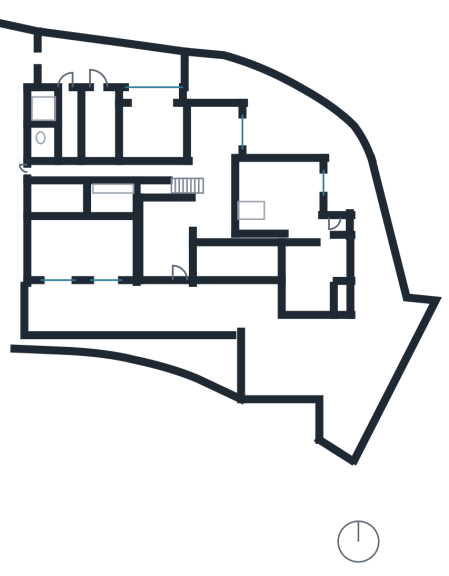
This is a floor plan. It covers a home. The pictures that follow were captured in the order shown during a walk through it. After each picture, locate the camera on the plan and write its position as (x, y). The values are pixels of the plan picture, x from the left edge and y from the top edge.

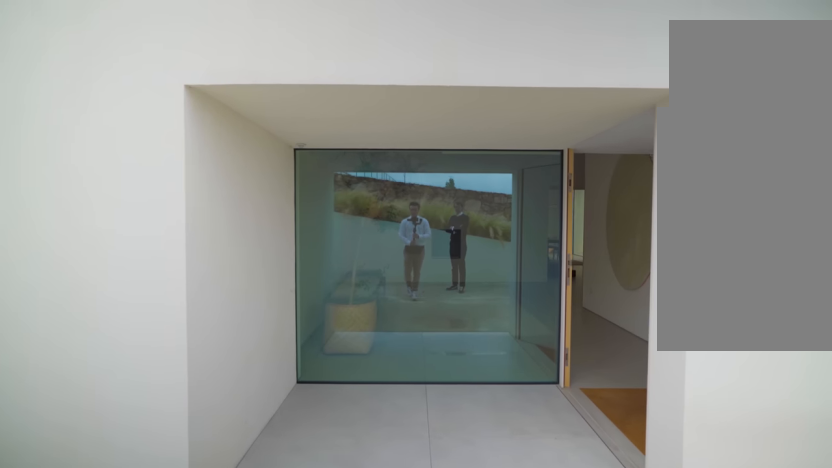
(150, 311)
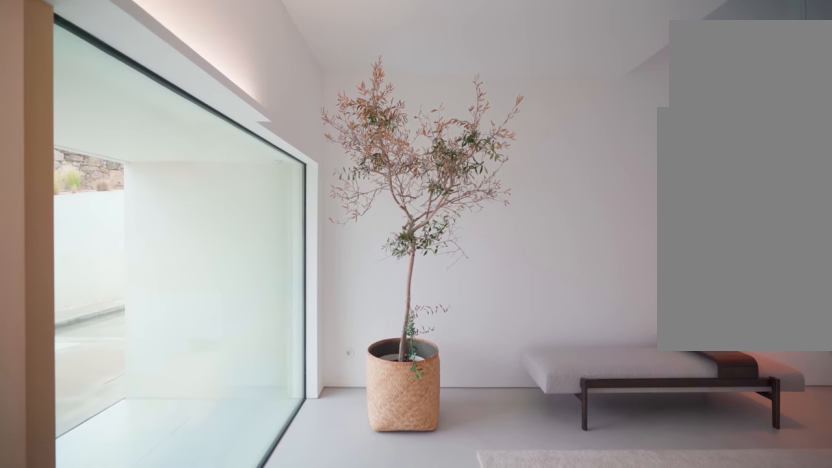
(180, 268)
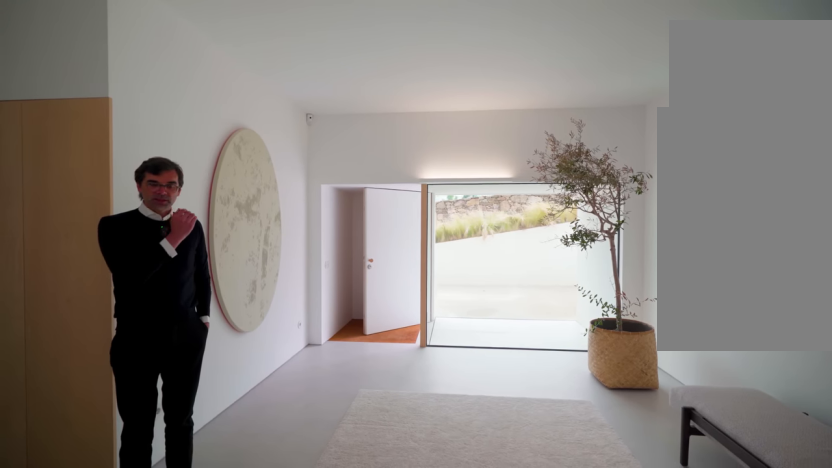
(156, 212)
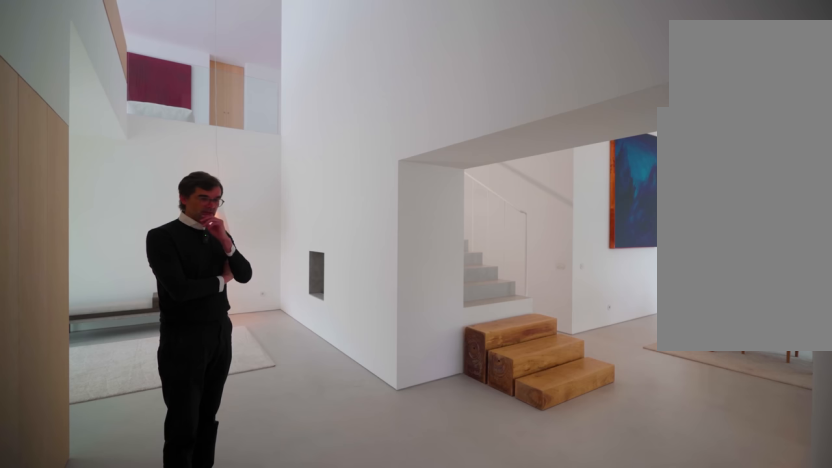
(224, 213)
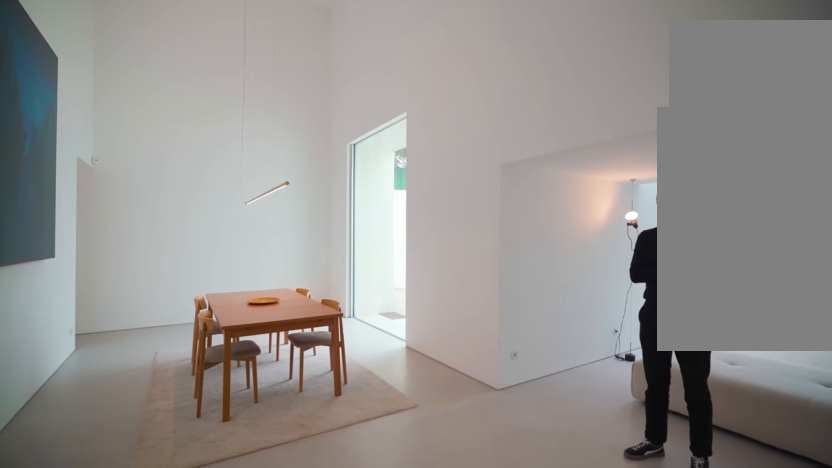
(214, 189)
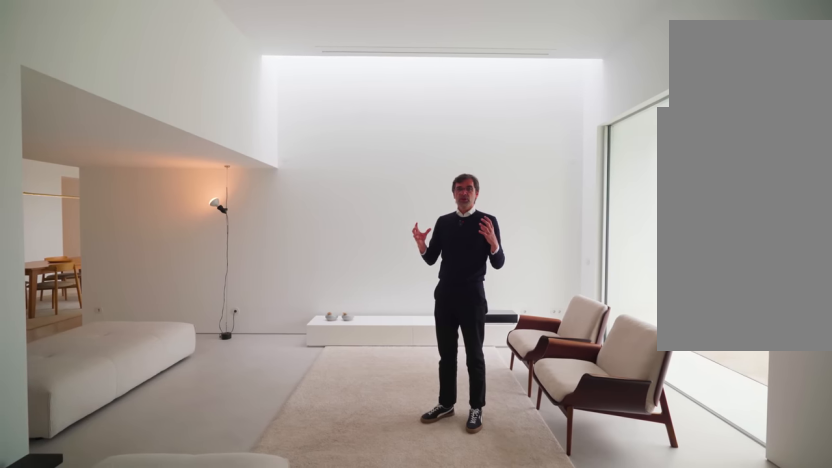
(296, 204)
